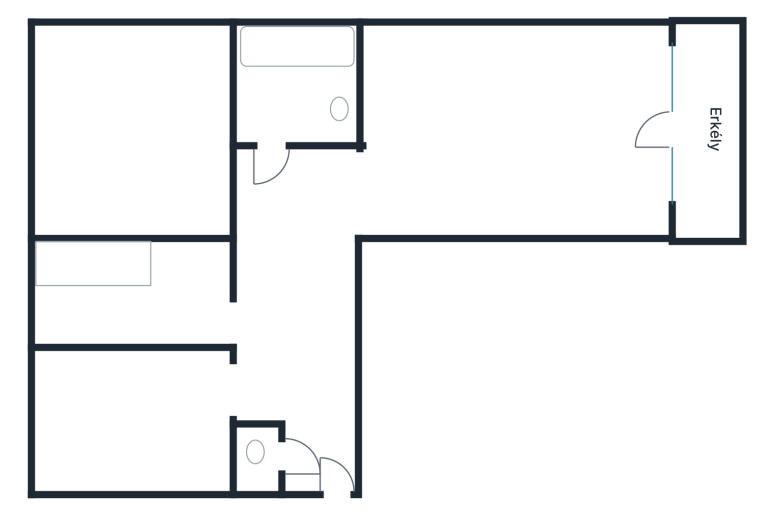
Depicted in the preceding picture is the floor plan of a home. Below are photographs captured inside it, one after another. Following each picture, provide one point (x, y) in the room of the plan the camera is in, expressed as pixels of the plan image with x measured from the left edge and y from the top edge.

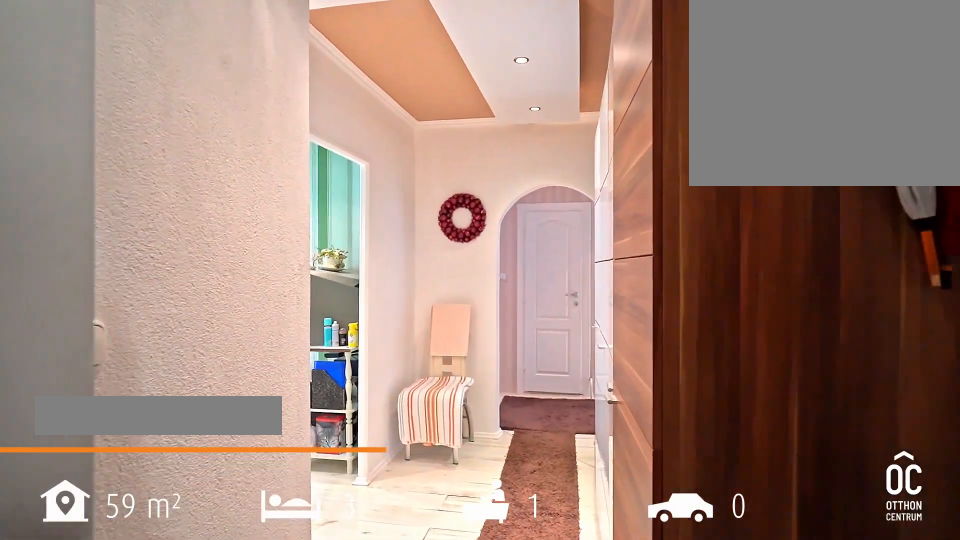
(305, 453)
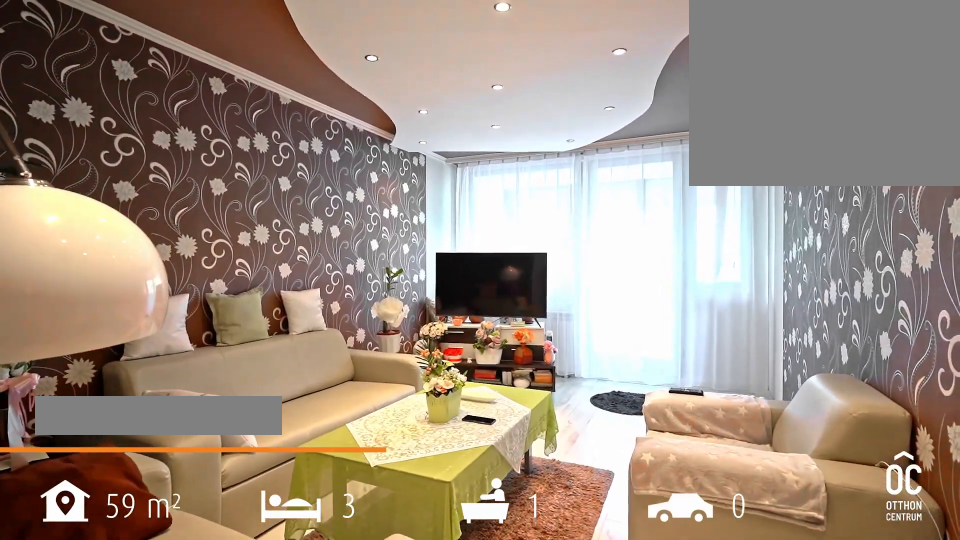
(591, 129)
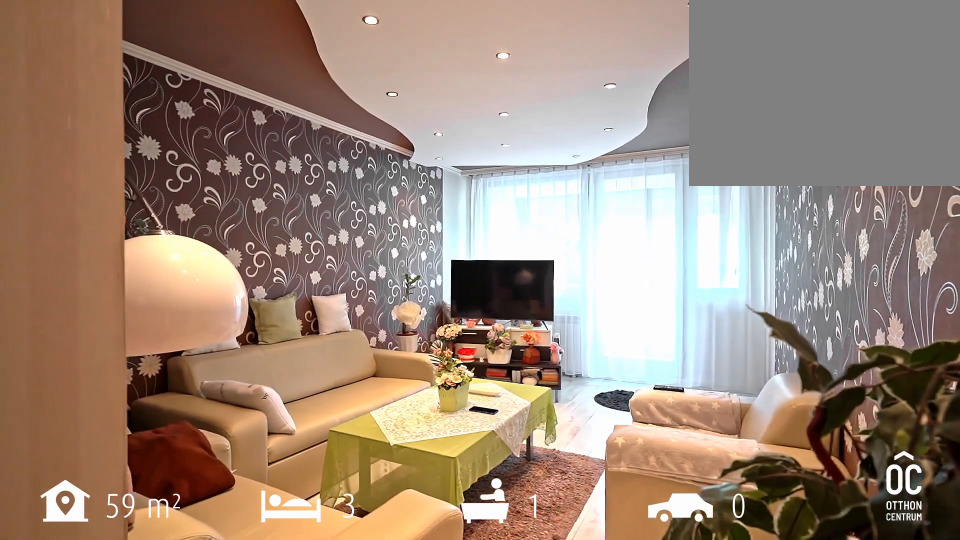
(591, 129)
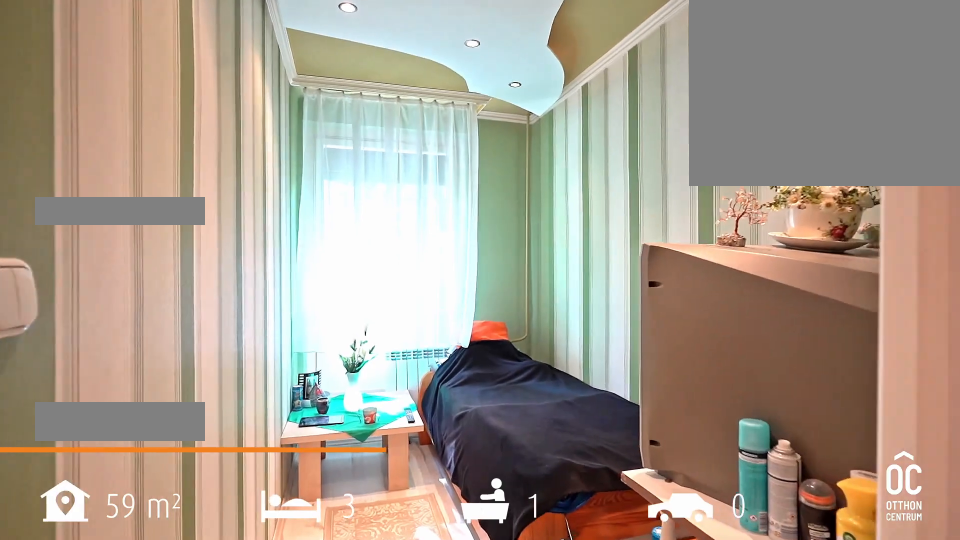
(125, 282)
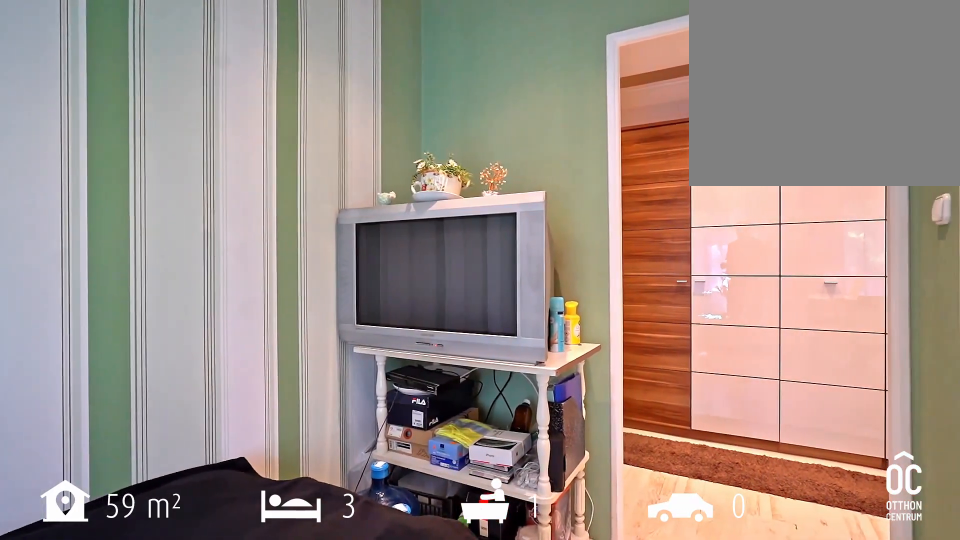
(125, 283)
